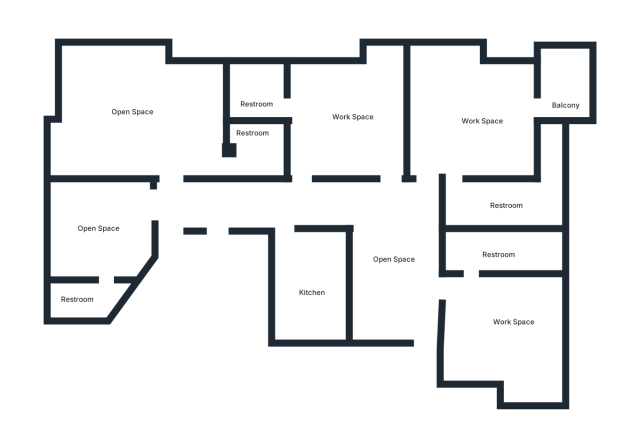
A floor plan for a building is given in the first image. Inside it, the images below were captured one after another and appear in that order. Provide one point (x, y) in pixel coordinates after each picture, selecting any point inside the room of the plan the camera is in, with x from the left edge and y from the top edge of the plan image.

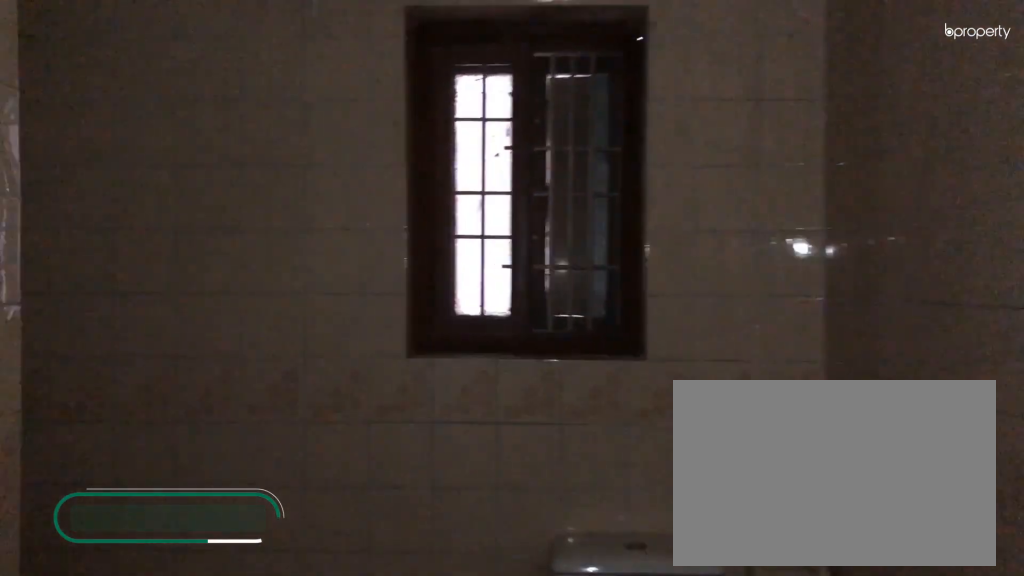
(502, 206)
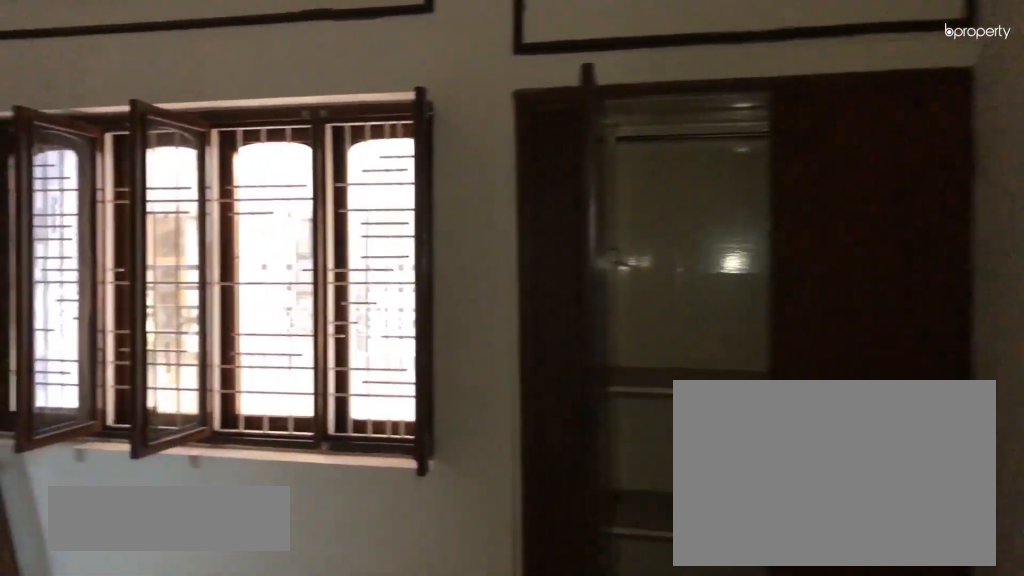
(331, 112)
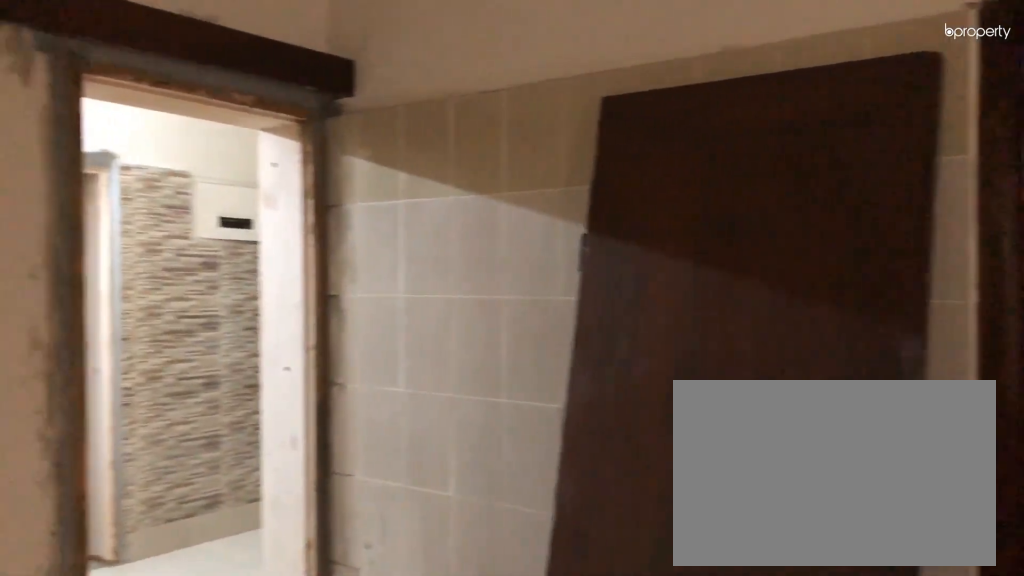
(331, 112)
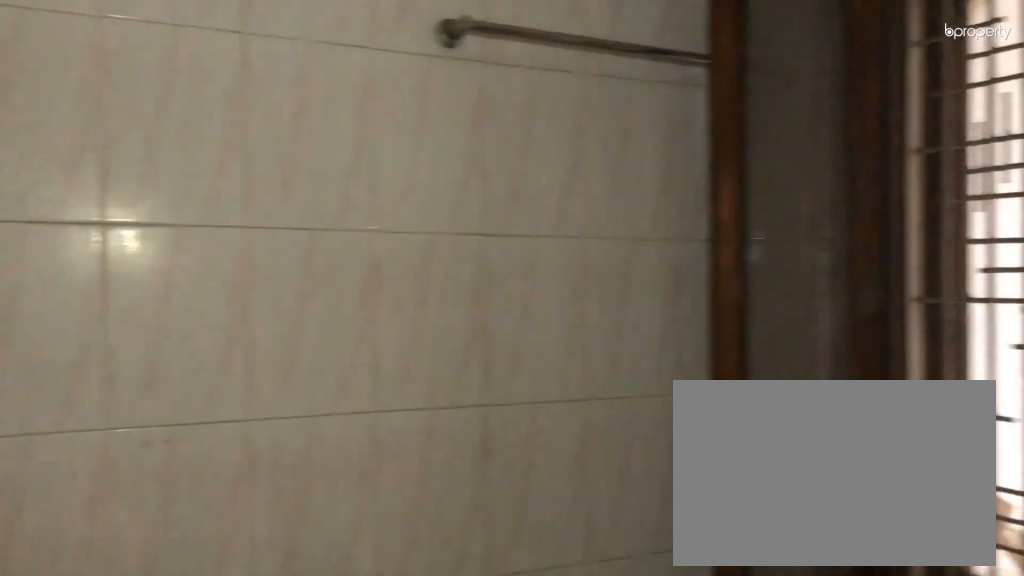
(260, 99)
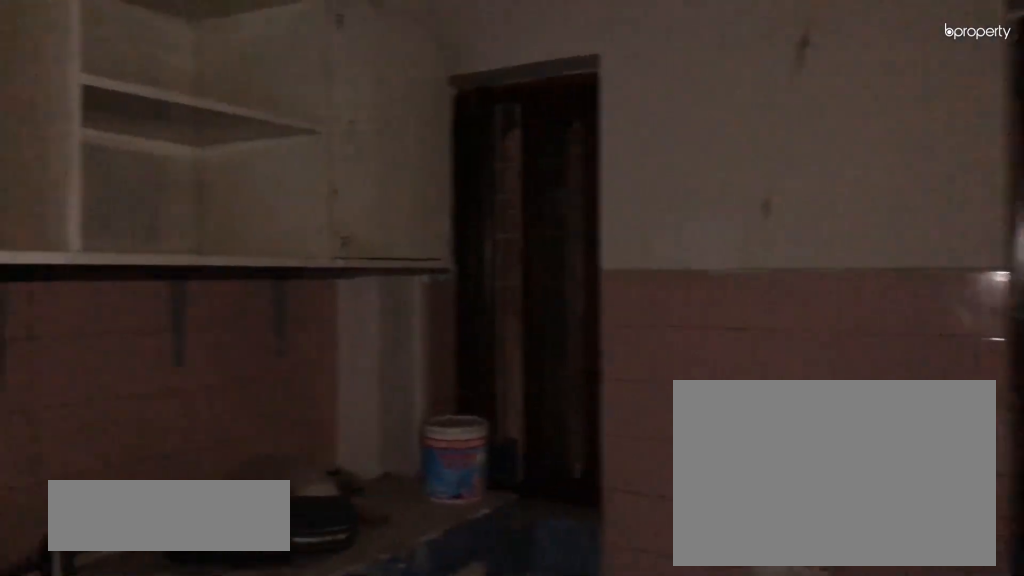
(313, 287)
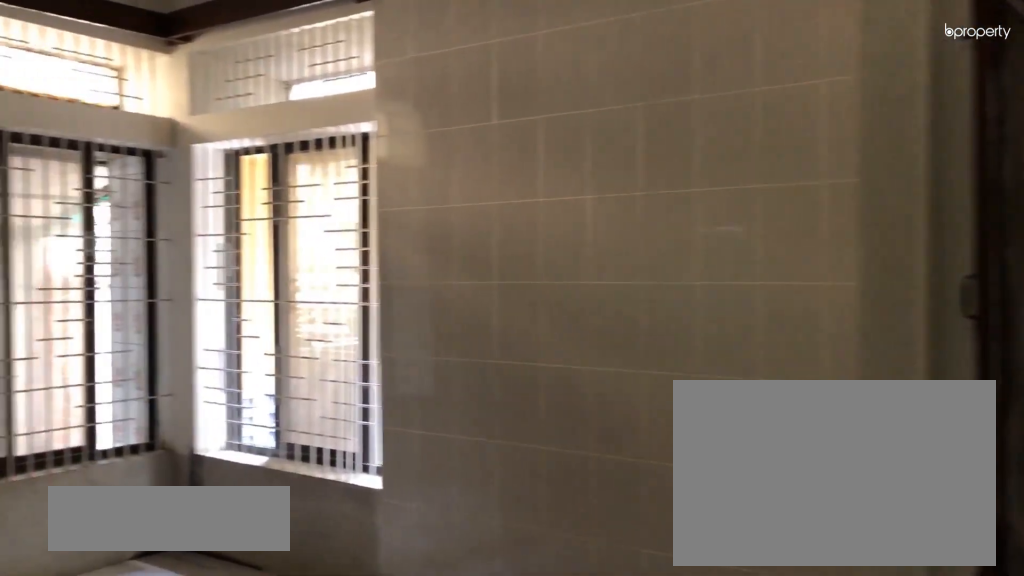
(146, 127)
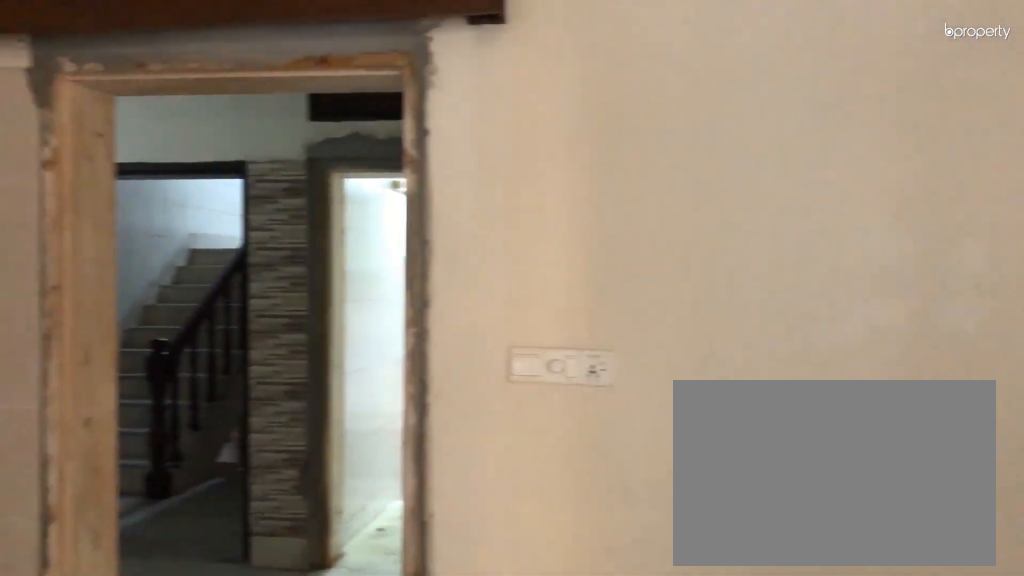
(146, 127)
